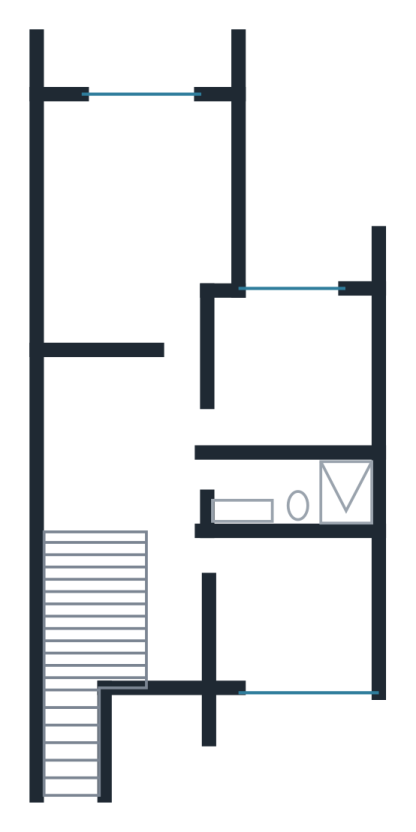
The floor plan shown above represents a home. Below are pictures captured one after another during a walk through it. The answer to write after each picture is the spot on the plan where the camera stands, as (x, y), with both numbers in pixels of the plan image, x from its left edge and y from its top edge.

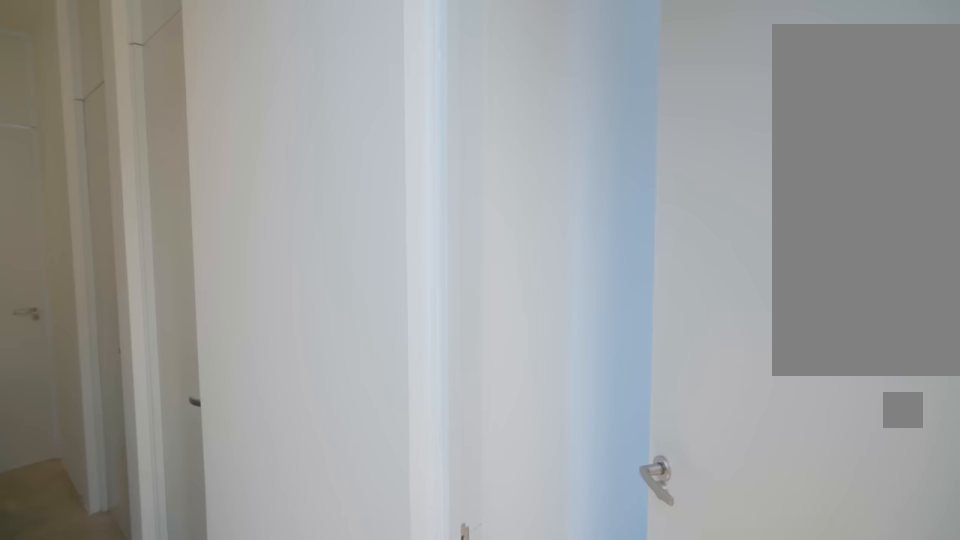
(167, 563)
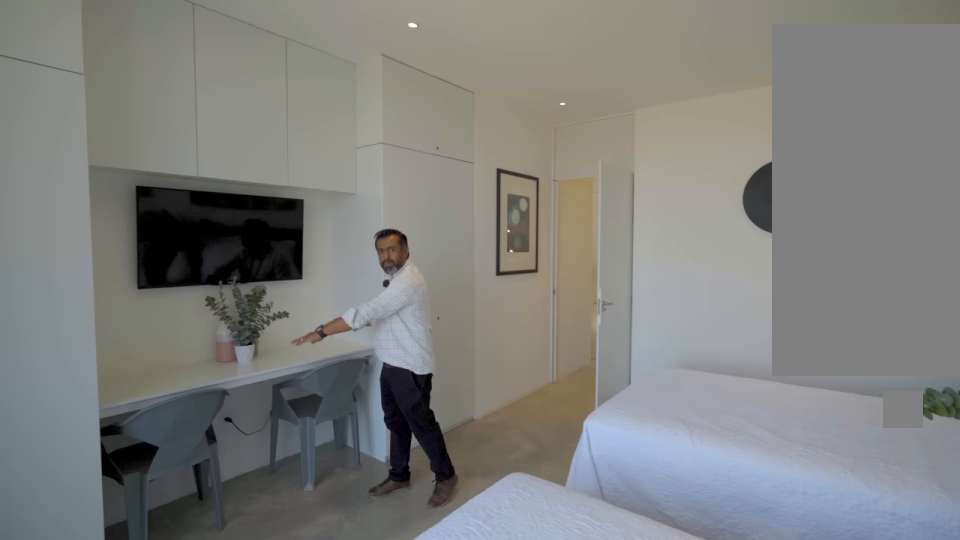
(173, 210)
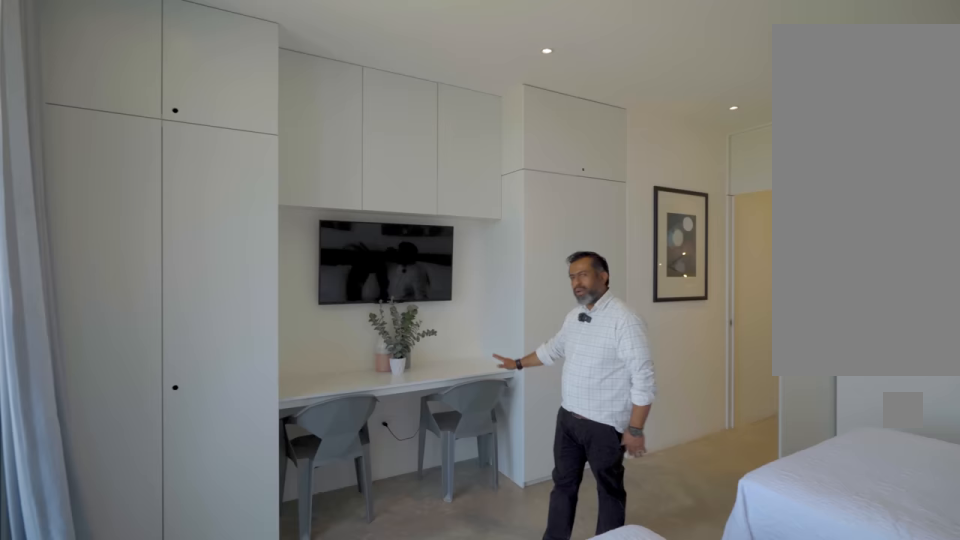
(173, 210)
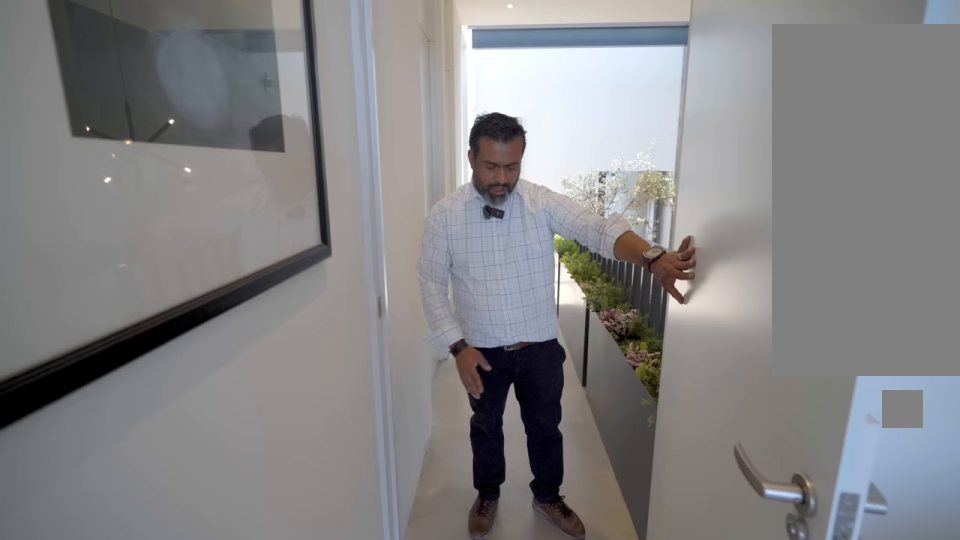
(184, 345)
